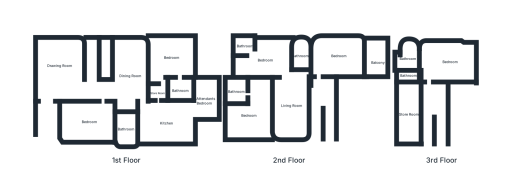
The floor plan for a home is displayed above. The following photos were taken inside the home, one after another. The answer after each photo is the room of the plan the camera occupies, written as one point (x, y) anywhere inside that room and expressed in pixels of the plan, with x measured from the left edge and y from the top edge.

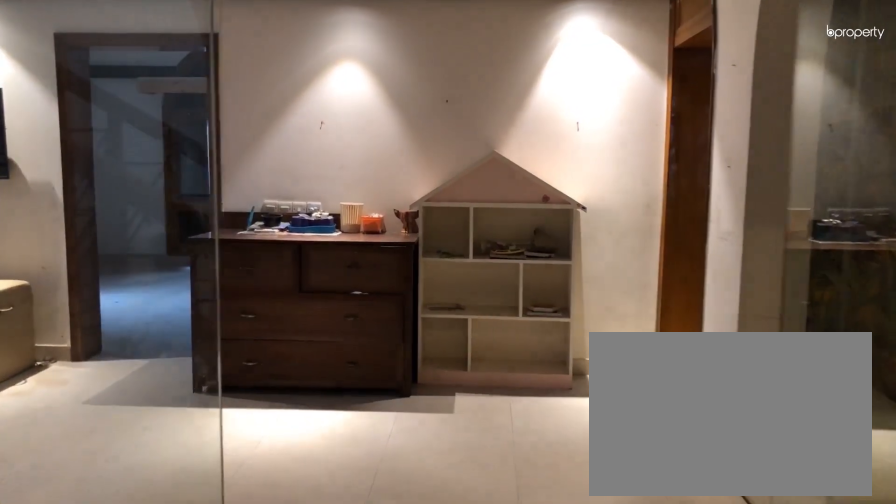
(306, 93)
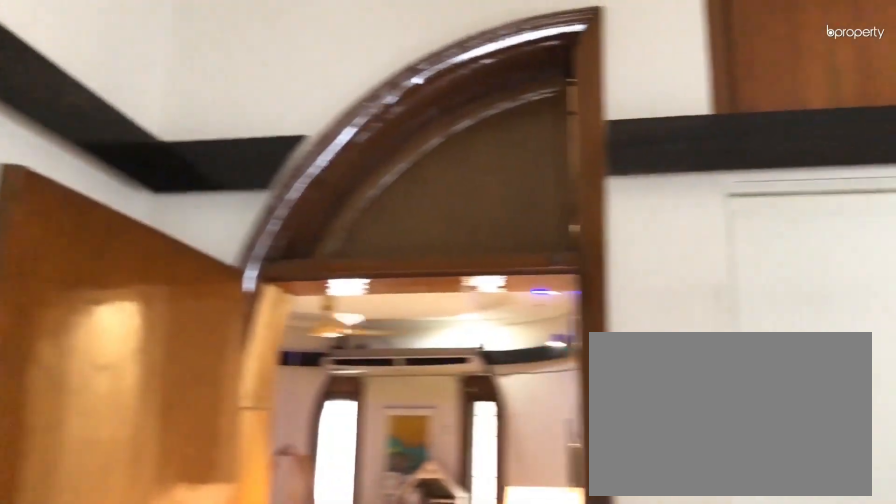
(265, 60)
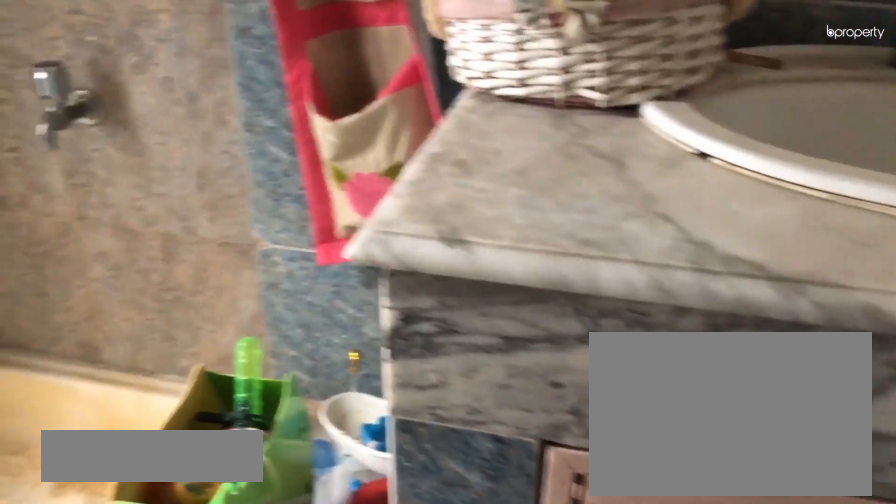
(244, 46)
